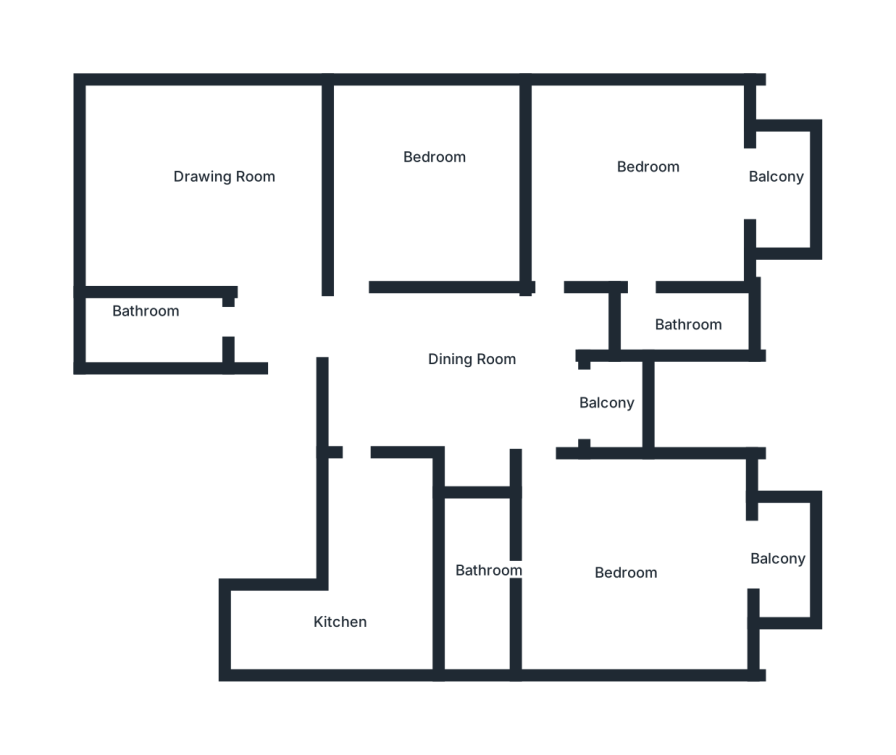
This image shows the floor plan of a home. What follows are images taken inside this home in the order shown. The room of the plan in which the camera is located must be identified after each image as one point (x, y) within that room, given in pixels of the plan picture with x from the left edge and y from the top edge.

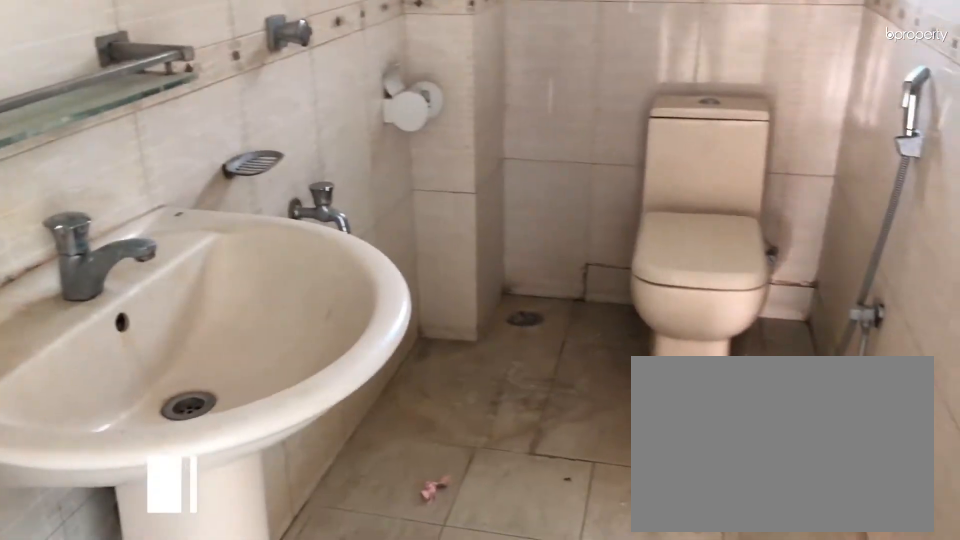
(159, 323)
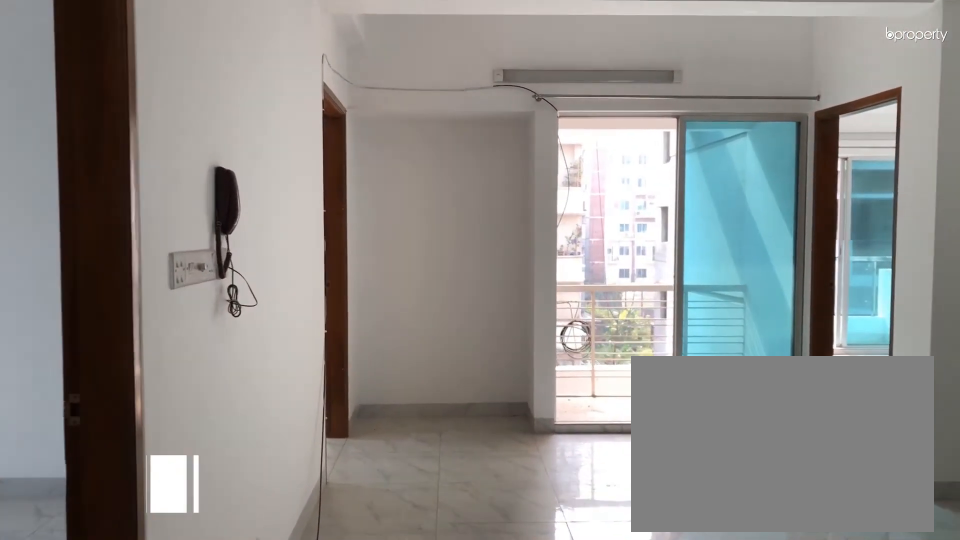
(377, 367)
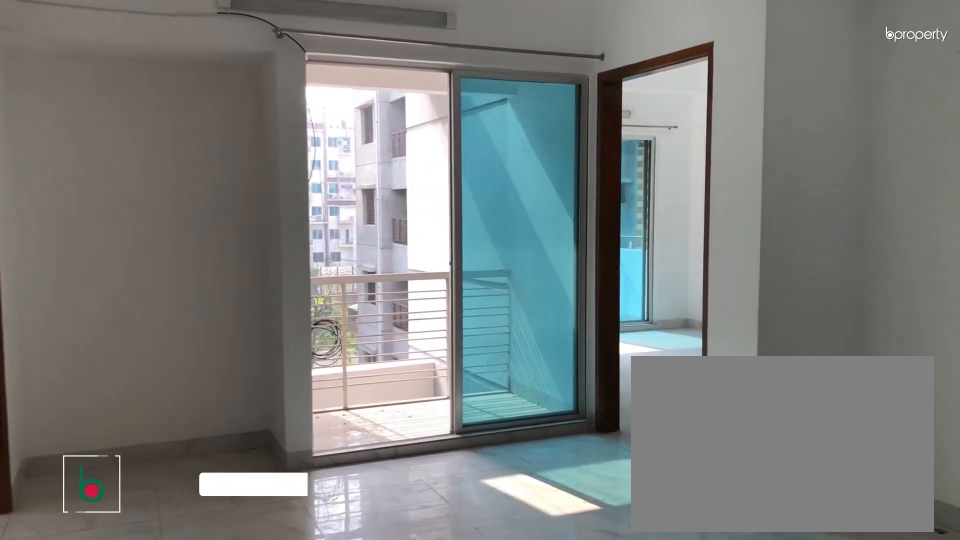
(503, 384)
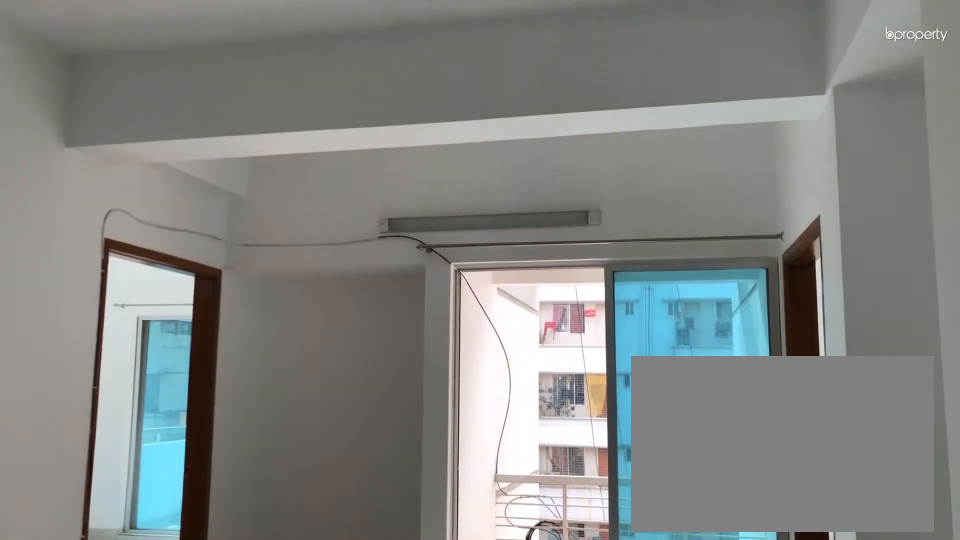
(491, 380)
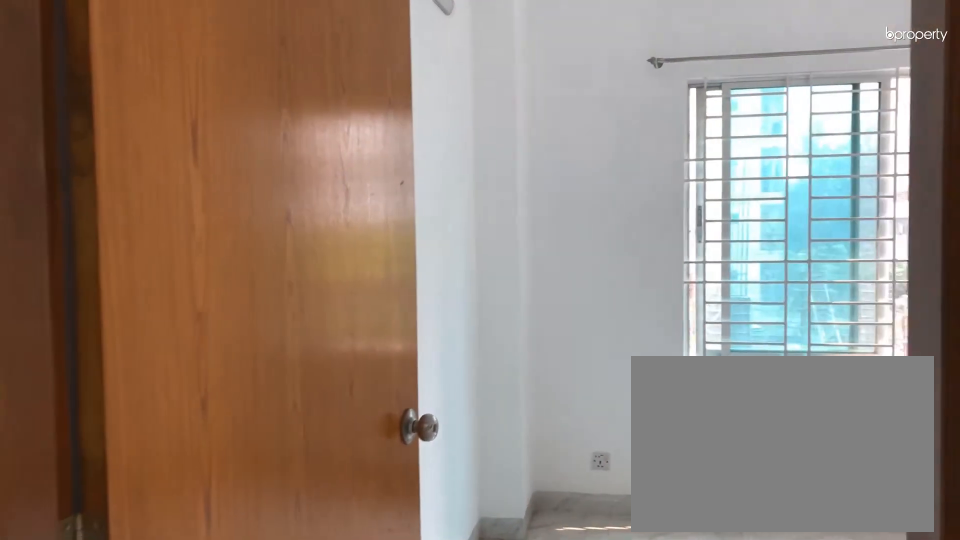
(352, 286)
